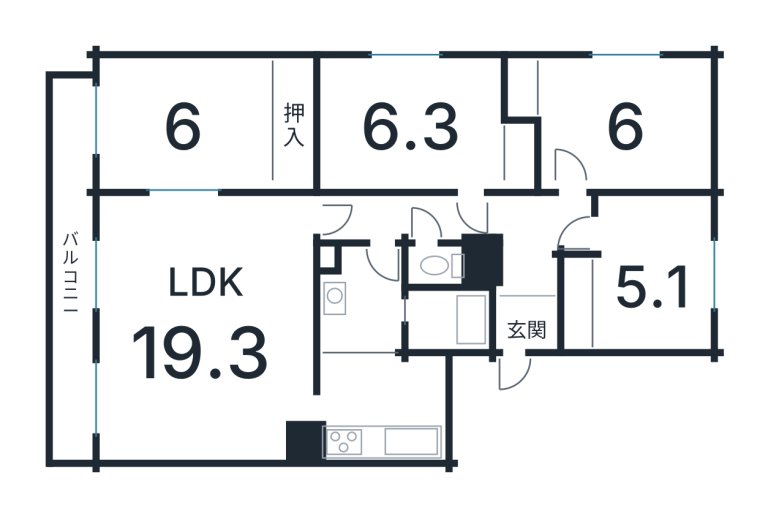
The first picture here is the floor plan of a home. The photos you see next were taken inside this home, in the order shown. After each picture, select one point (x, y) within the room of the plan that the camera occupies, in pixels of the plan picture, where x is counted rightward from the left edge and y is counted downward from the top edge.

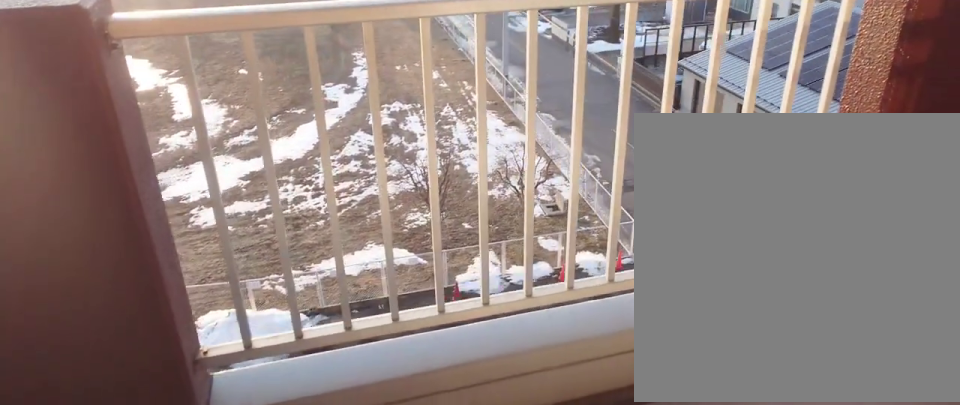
(70, 250)
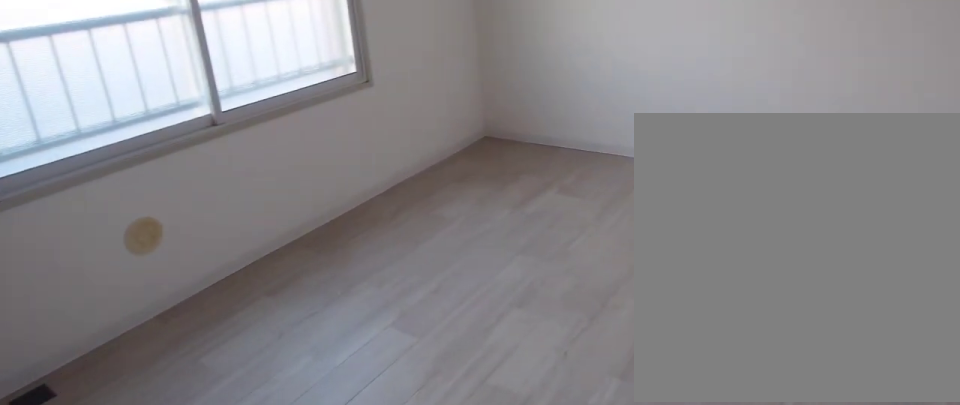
(616, 132)
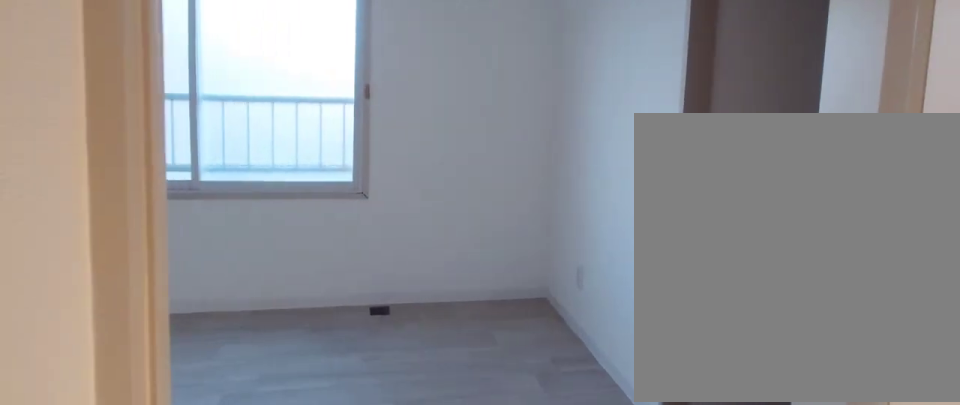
(397, 132)
